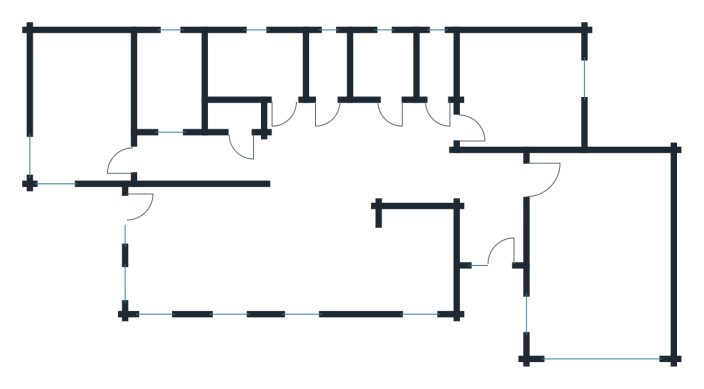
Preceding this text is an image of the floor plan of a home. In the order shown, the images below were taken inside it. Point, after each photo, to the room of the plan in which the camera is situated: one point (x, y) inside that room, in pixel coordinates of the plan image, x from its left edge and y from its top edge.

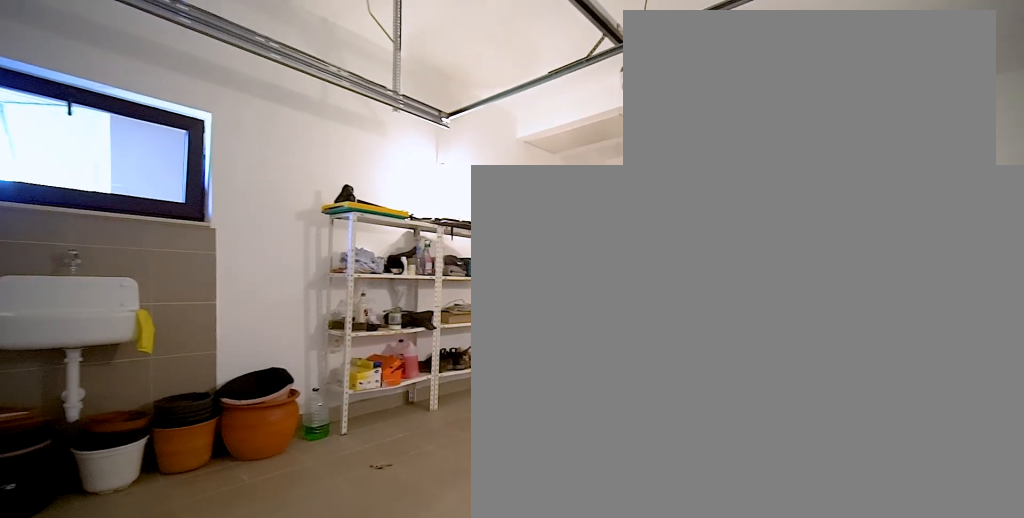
(601, 258)
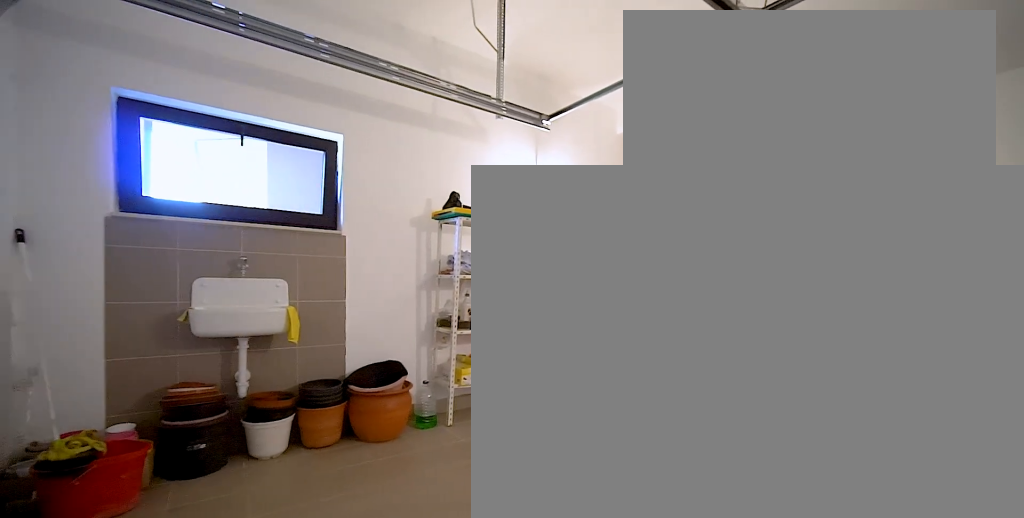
(601, 258)
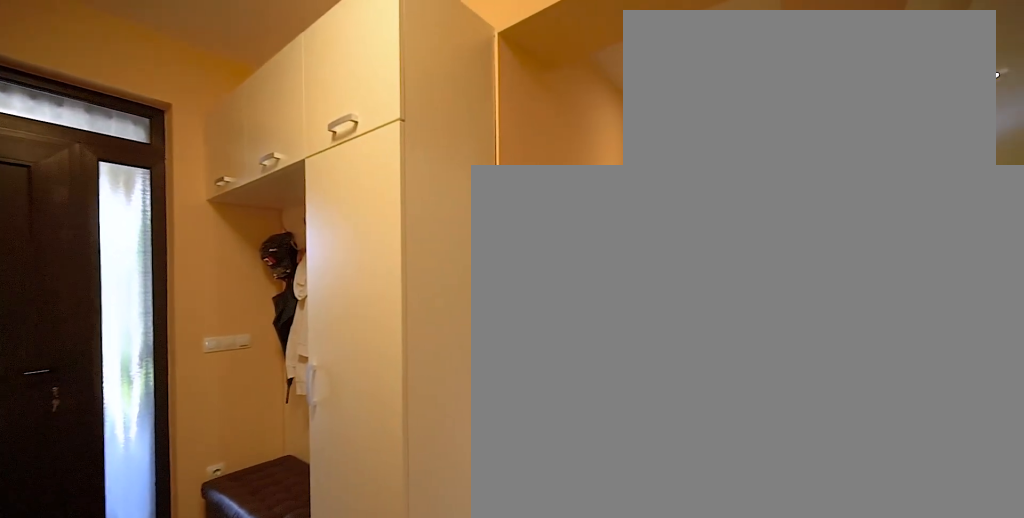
(489, 226)
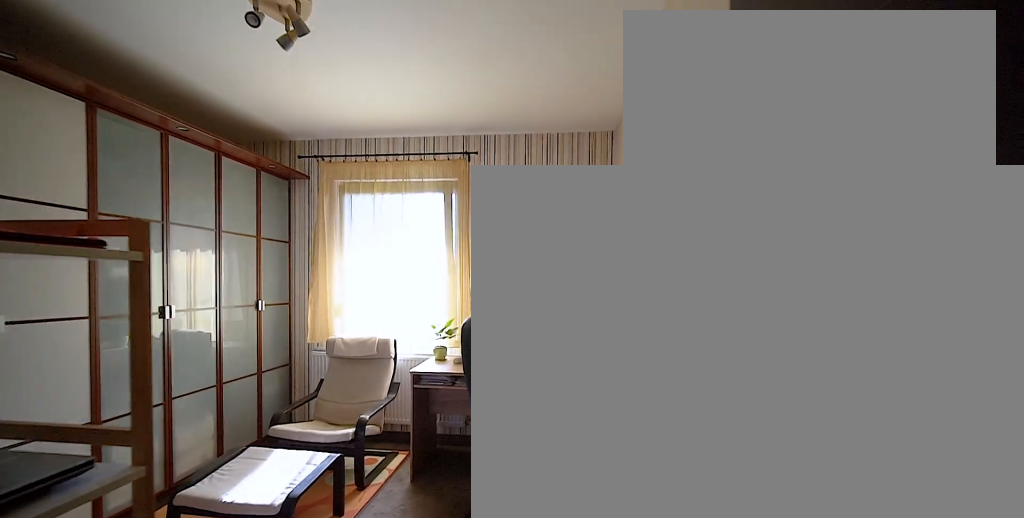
(517, 90)
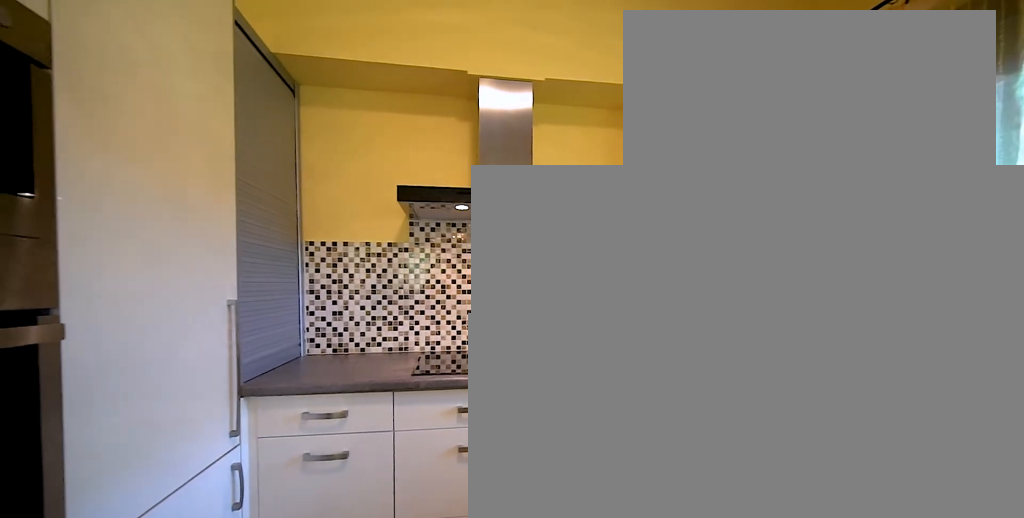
(297, 248)
